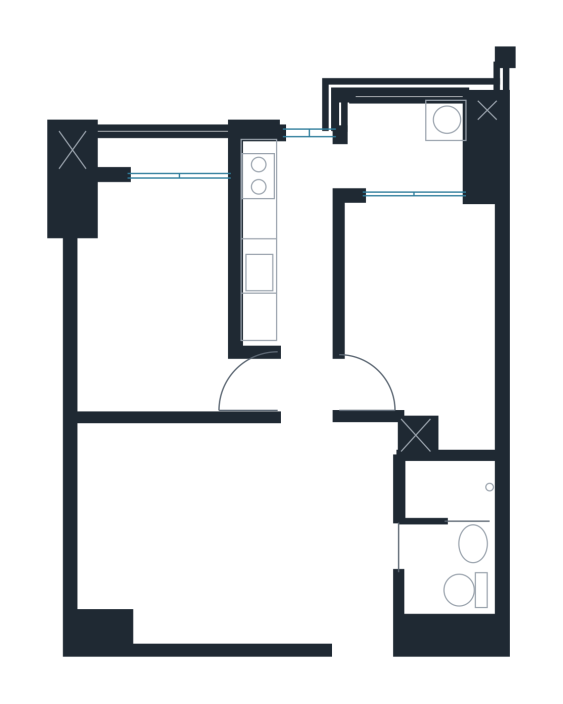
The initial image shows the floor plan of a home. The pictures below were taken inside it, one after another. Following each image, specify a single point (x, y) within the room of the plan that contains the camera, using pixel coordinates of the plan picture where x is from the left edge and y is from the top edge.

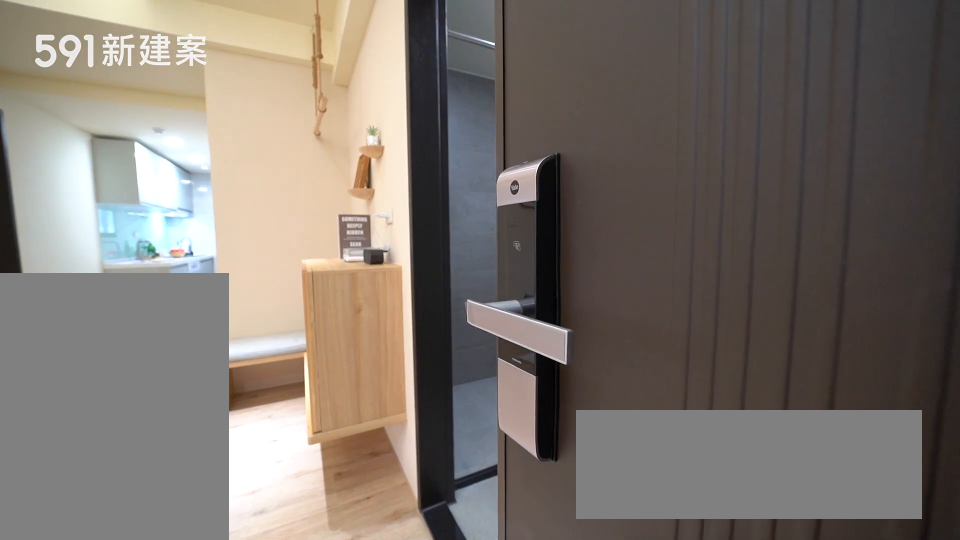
(363, 610)
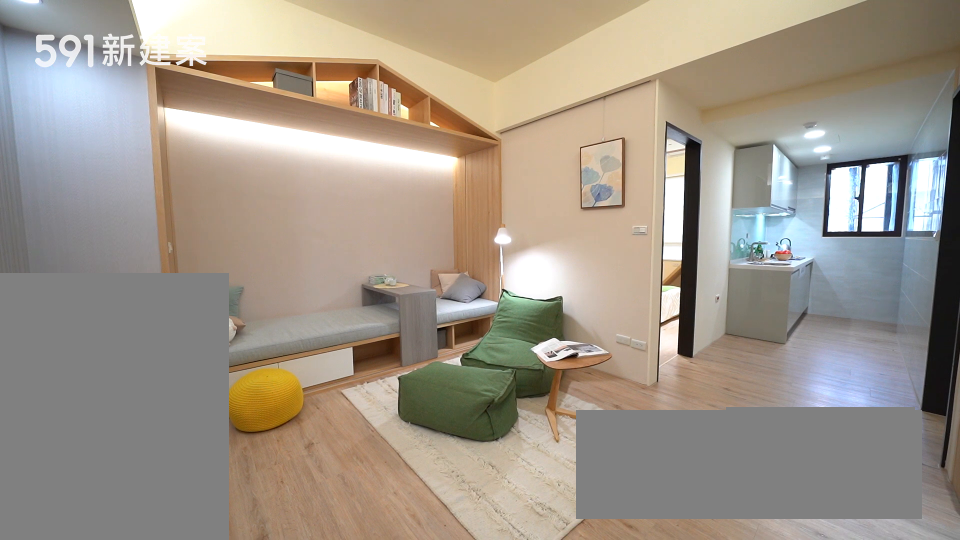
(200, 533)
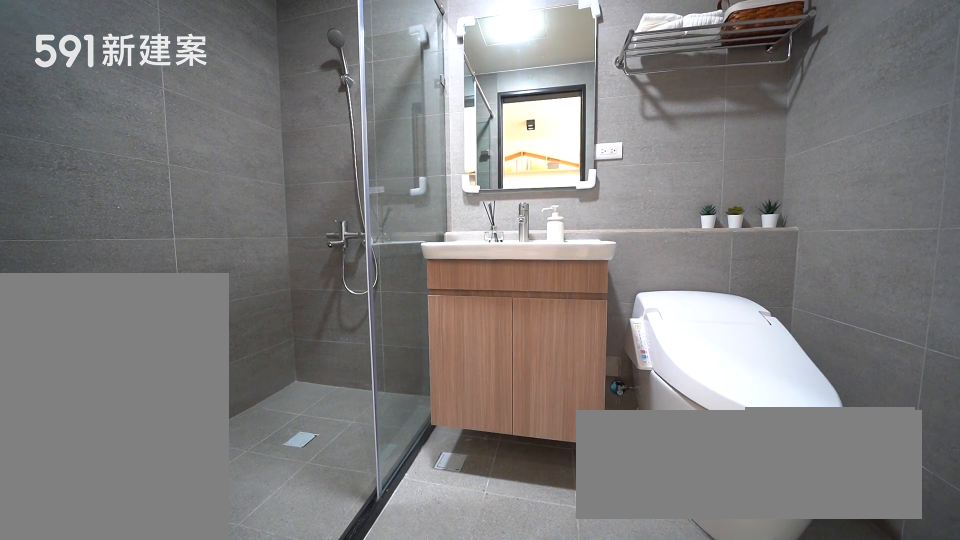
(450, 537)
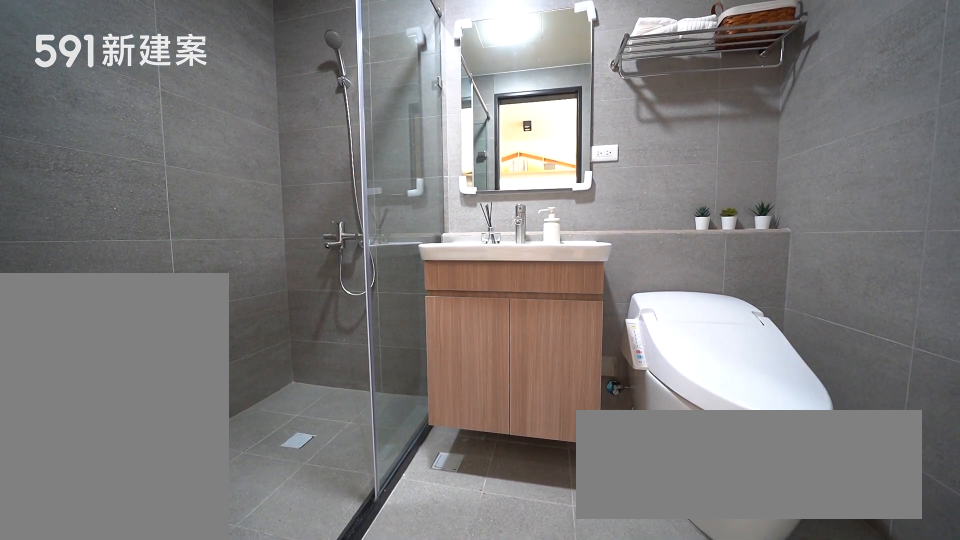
(450, 537)
